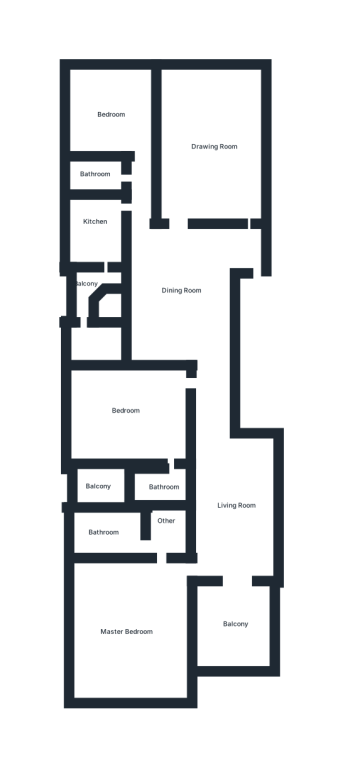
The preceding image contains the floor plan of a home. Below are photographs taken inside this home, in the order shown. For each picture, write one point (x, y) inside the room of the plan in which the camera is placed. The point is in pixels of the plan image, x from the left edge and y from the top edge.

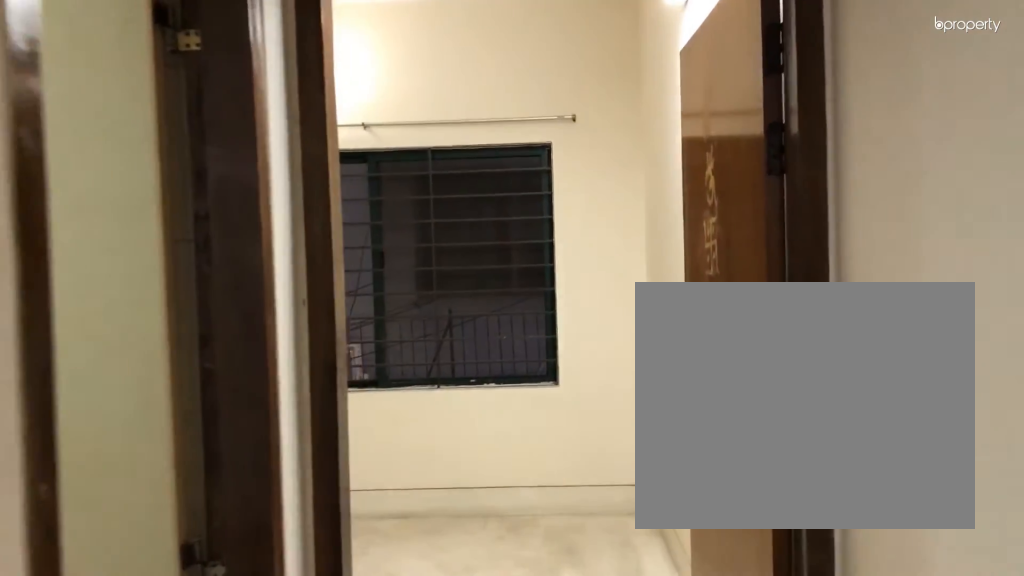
(112, 113)
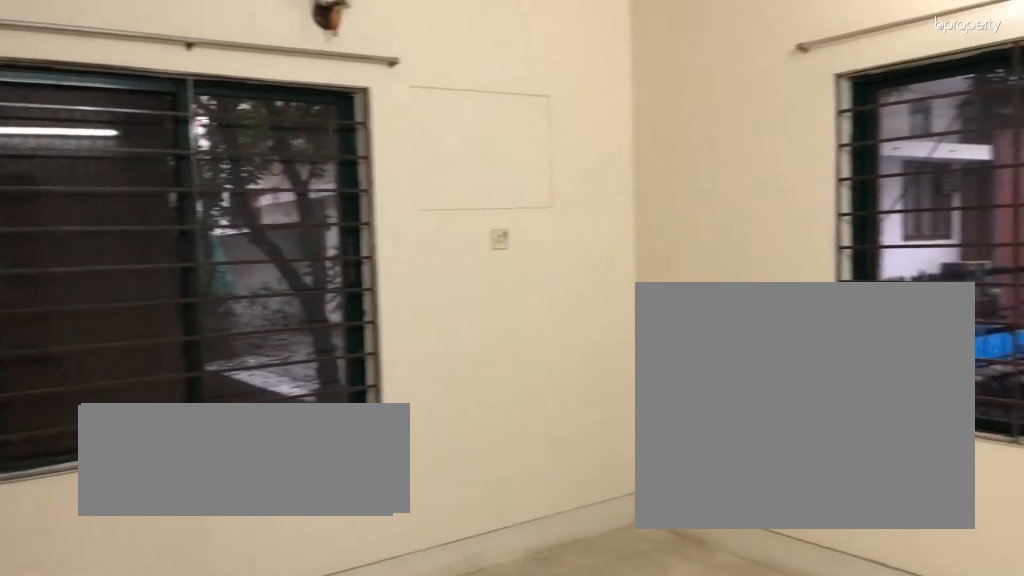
(112, 113)
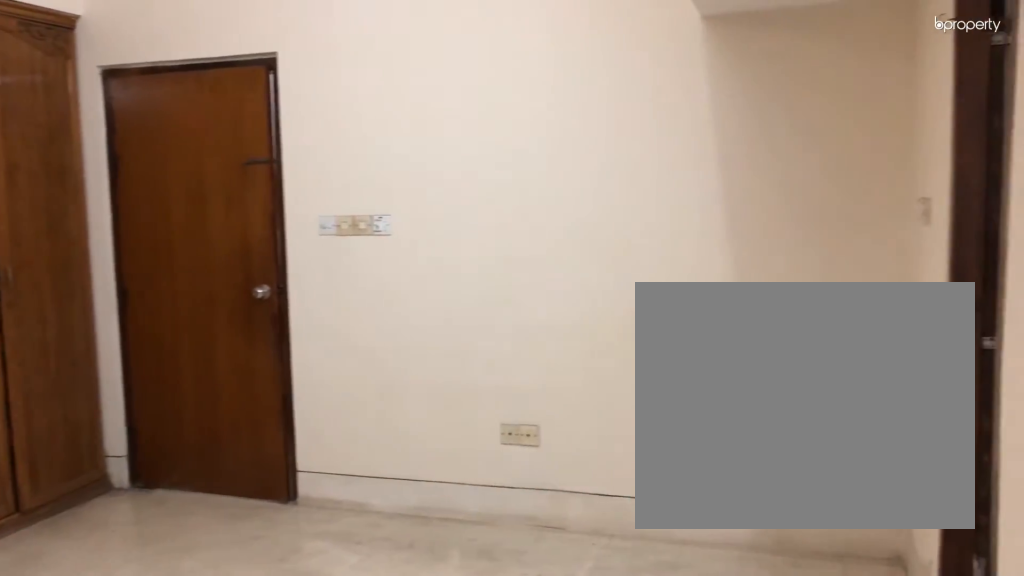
(129, 406)
